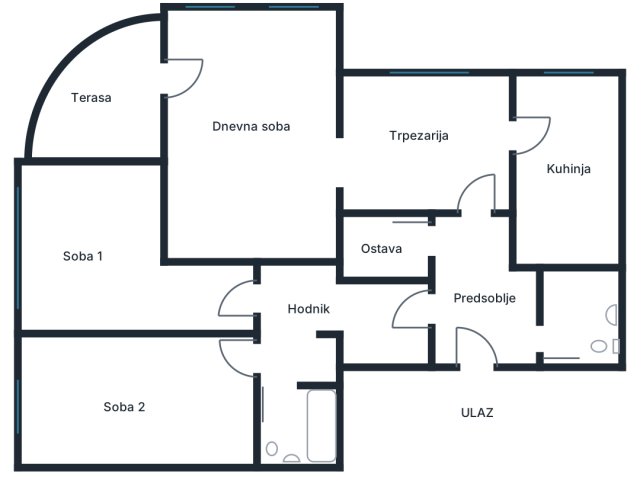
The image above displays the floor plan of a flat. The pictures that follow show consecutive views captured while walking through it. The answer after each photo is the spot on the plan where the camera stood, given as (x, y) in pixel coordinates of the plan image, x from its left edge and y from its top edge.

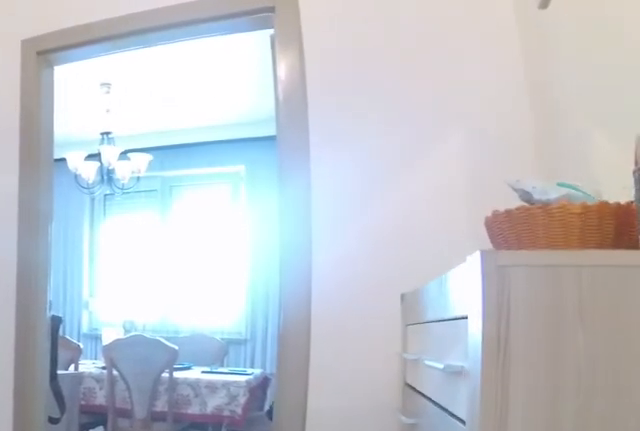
(486, 323)
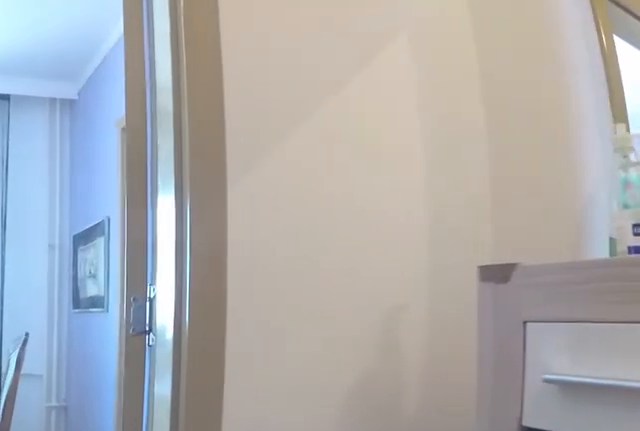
(477, 275)
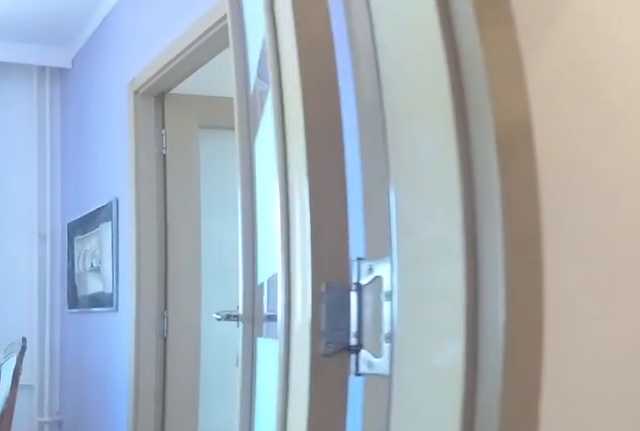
(477, 256)
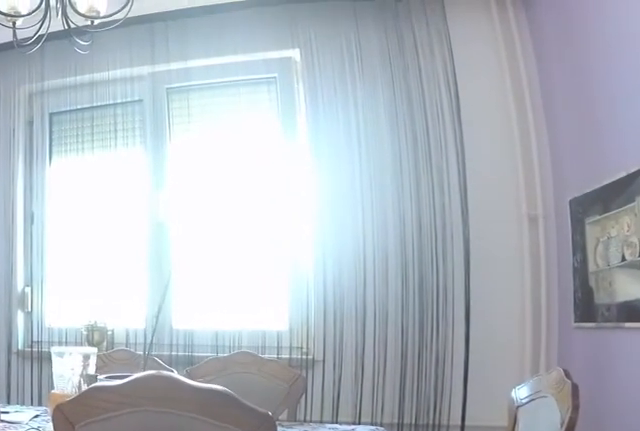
(485, 213)
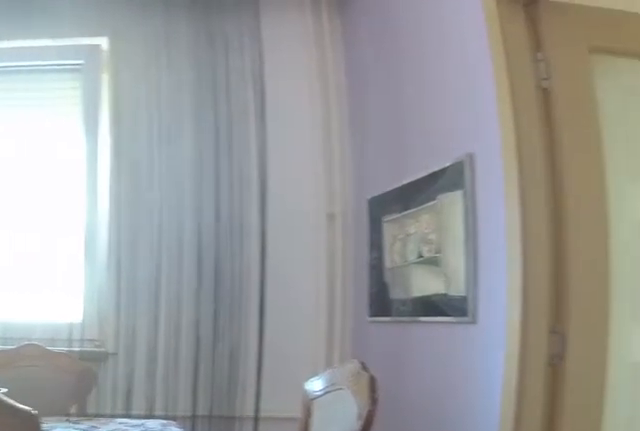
(482, 214)
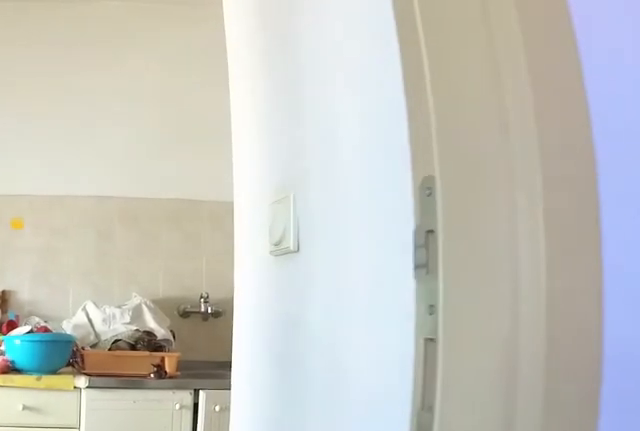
(478, 159)
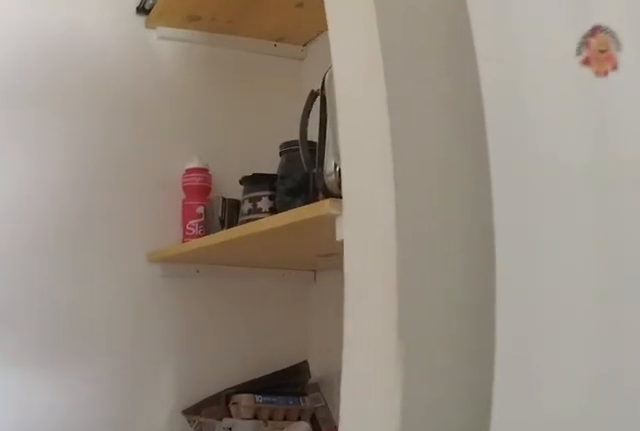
(563, 177)
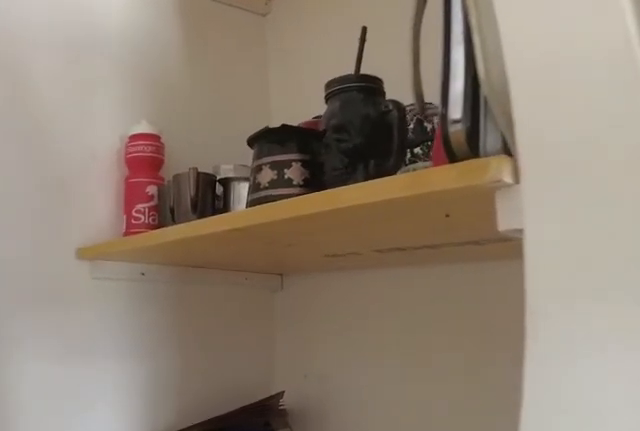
(563, 197)
